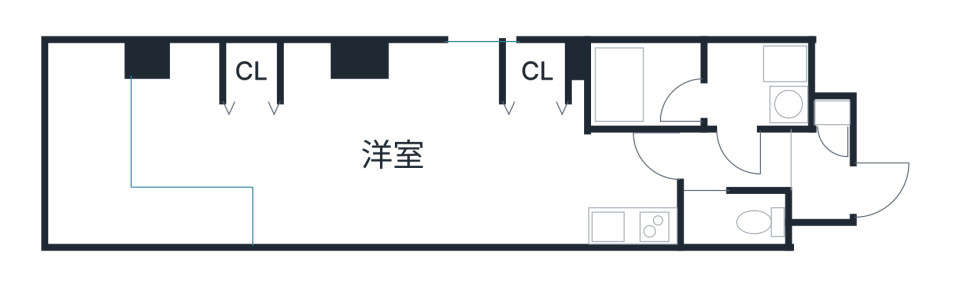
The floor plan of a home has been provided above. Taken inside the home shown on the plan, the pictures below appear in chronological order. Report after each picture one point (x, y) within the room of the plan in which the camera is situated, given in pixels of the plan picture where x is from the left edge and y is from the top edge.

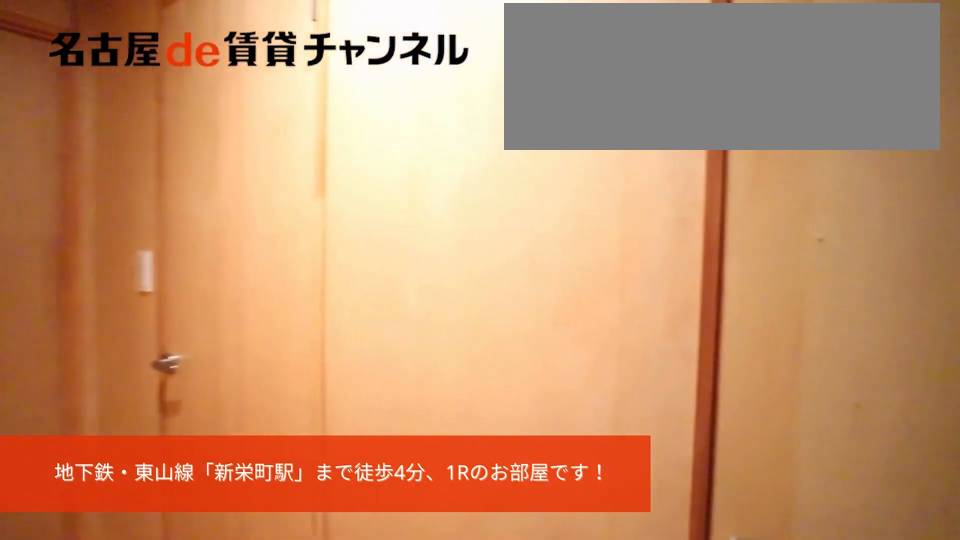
(831, 109)
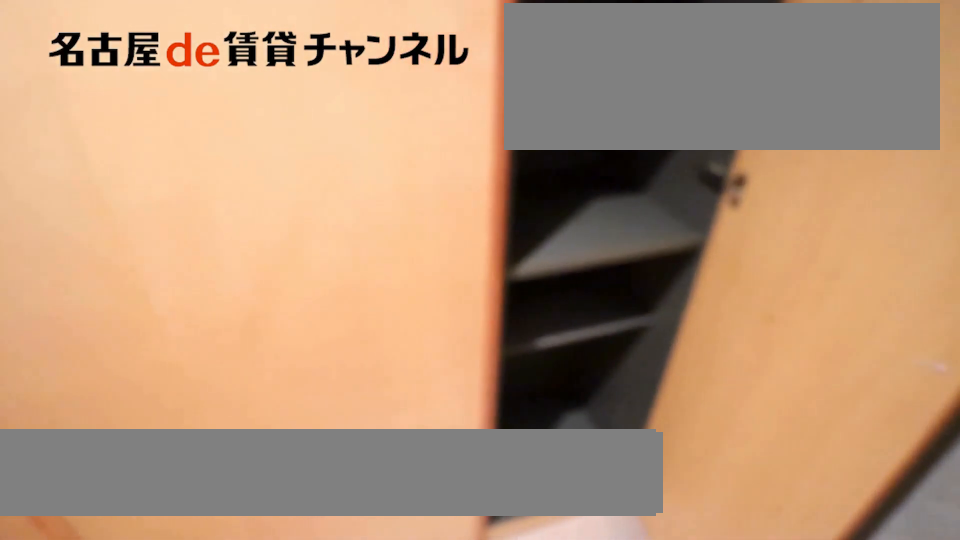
(831, 109)
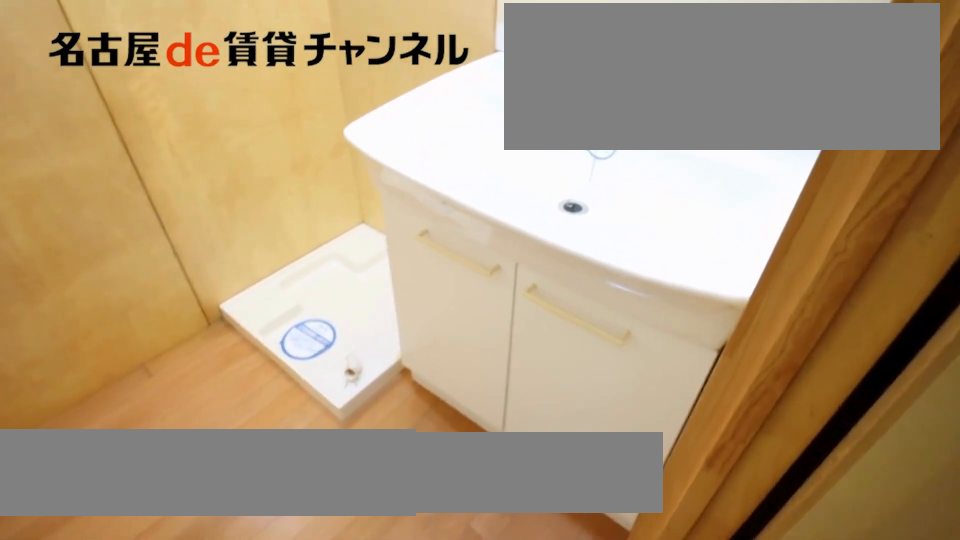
(757, 86)
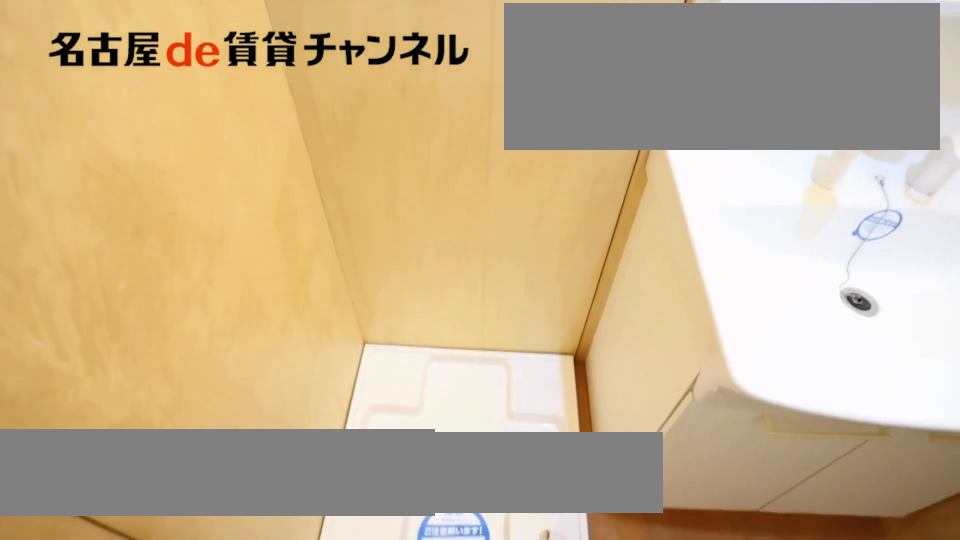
(757, 86)
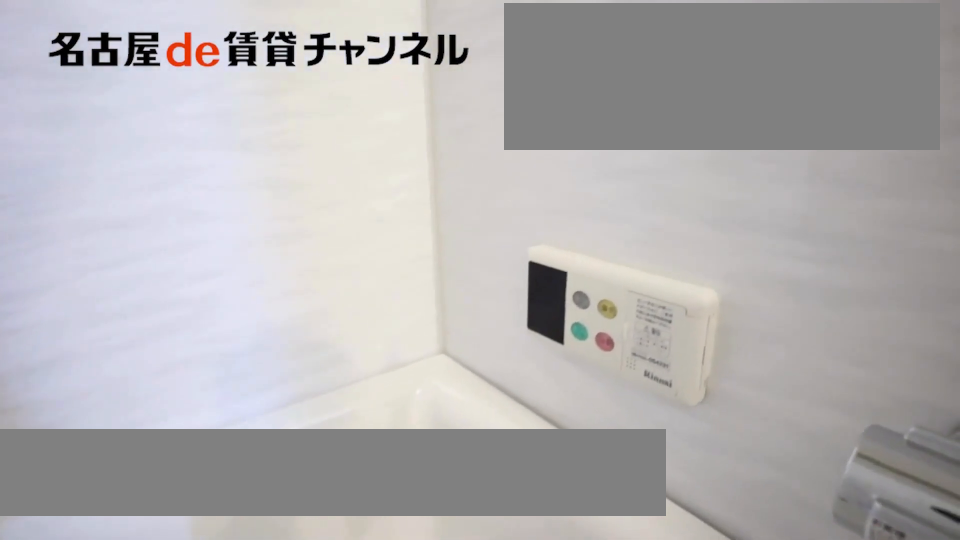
(646, 86)
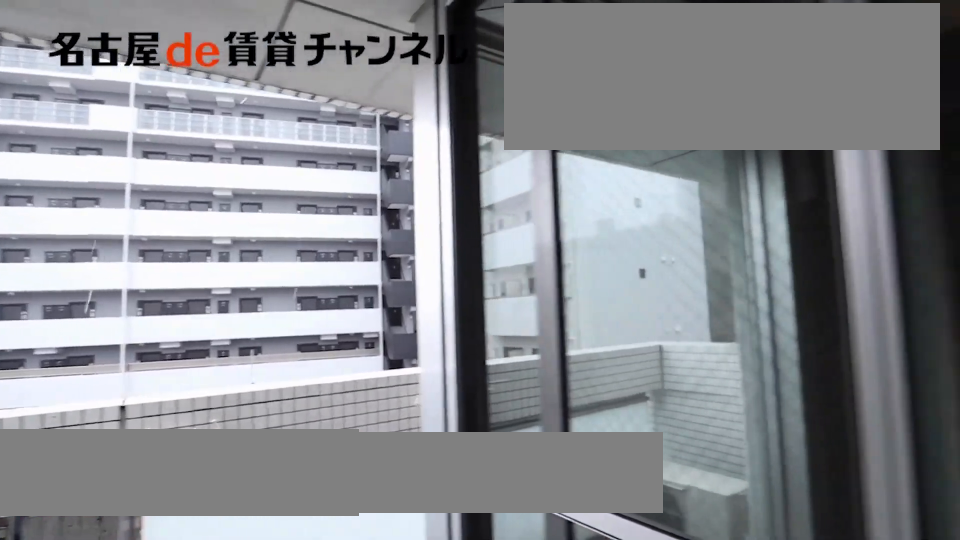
(126, 169)
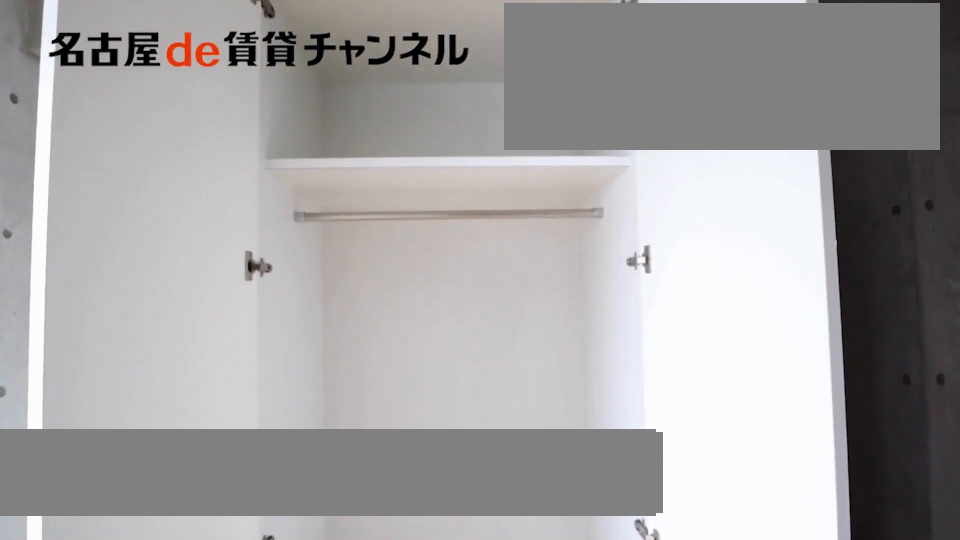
(248, 71)
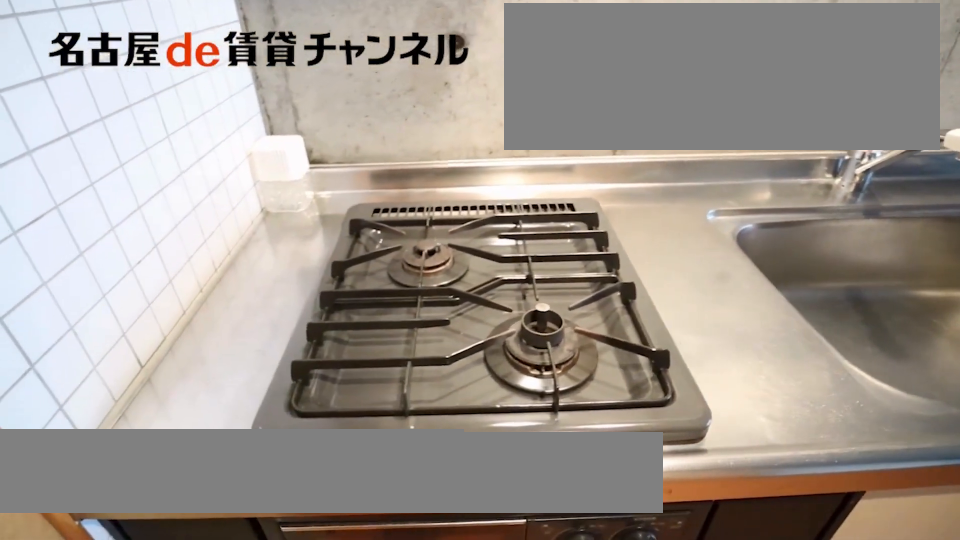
(634, 222)
